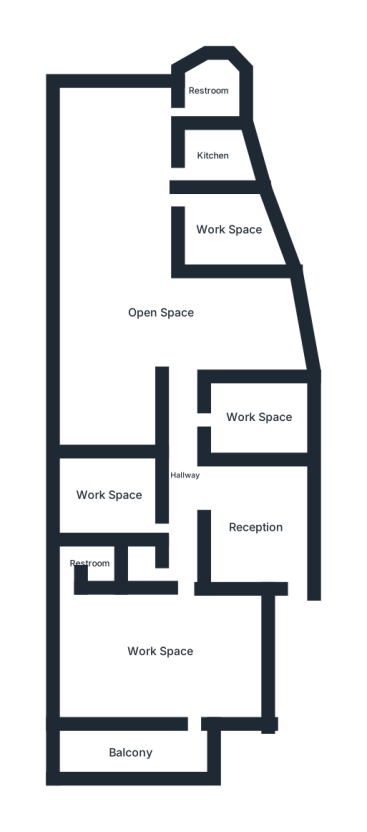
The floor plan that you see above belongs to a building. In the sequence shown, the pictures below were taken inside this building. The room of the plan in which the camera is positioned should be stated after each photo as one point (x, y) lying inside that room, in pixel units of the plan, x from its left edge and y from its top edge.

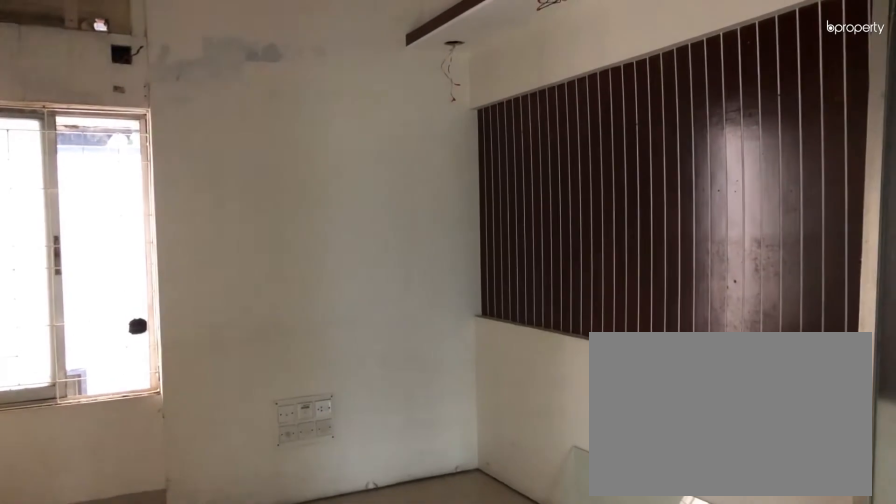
(110, 498)
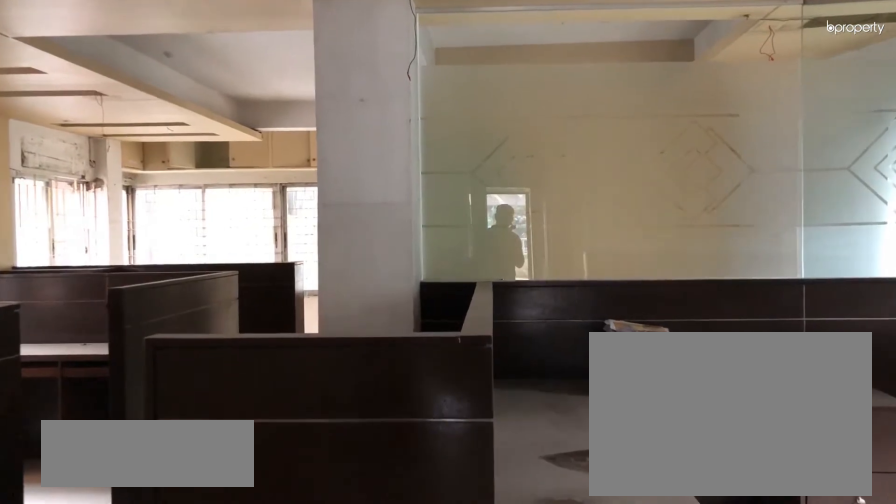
(160, 314)
